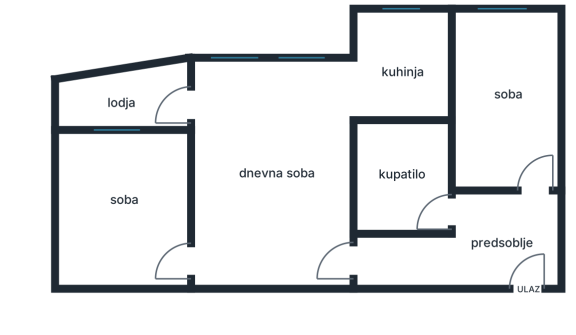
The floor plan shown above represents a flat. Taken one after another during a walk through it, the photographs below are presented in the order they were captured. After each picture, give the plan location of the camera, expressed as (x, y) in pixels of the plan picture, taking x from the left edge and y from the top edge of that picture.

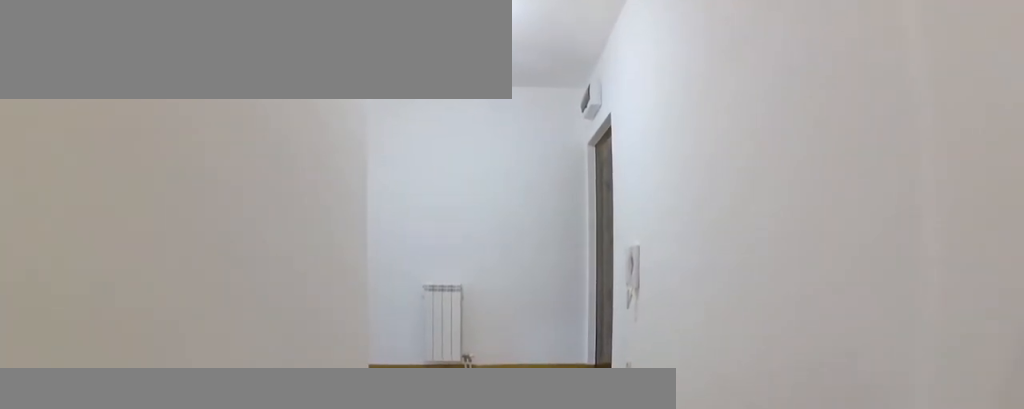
(368, 261)
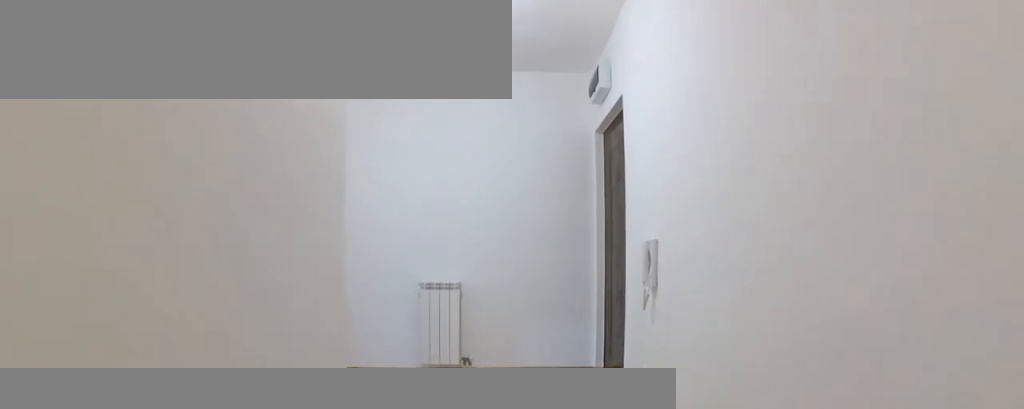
(386, 261)
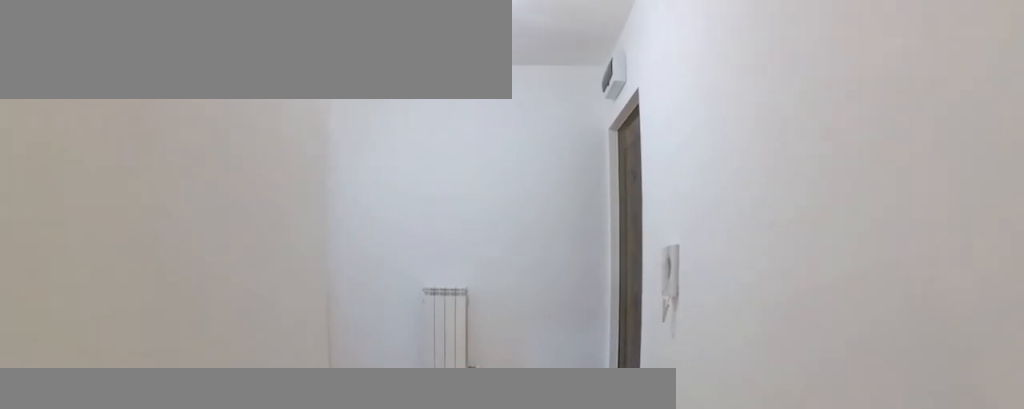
(394, 261)
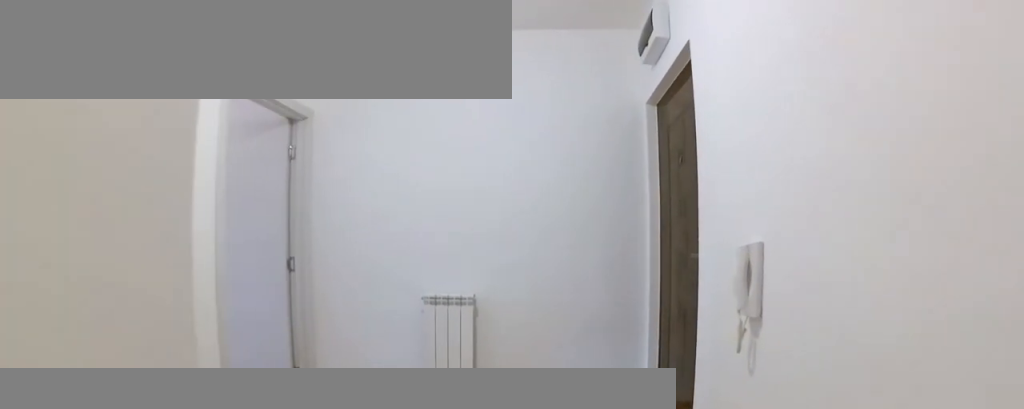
(421, 261)
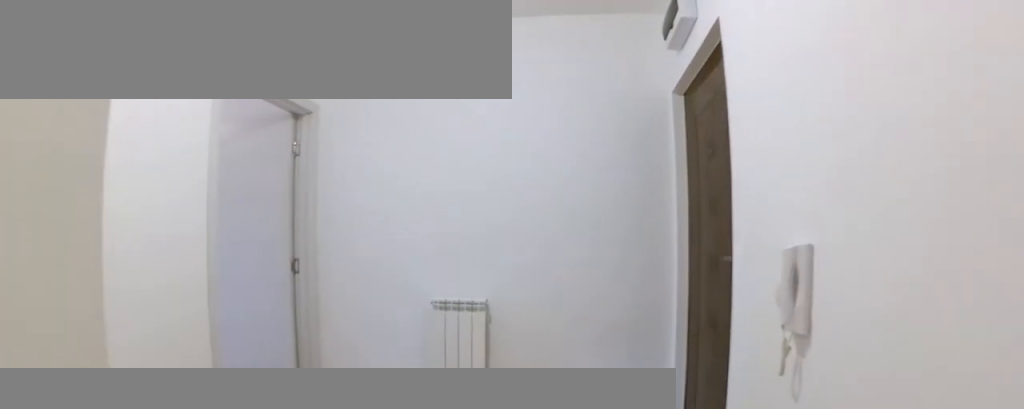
(429, 261)
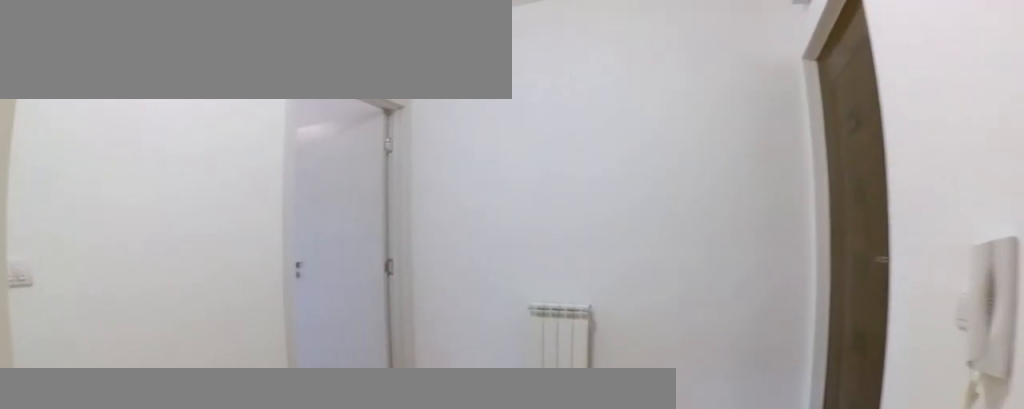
(445, 262)
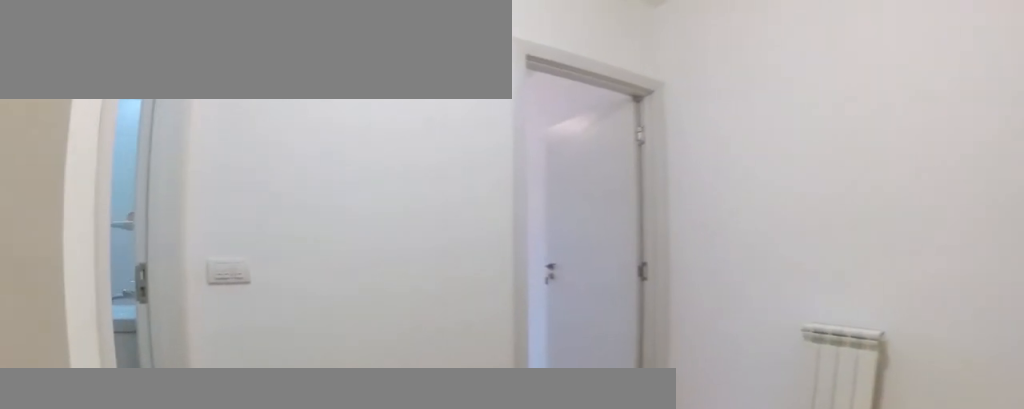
(458, 261)
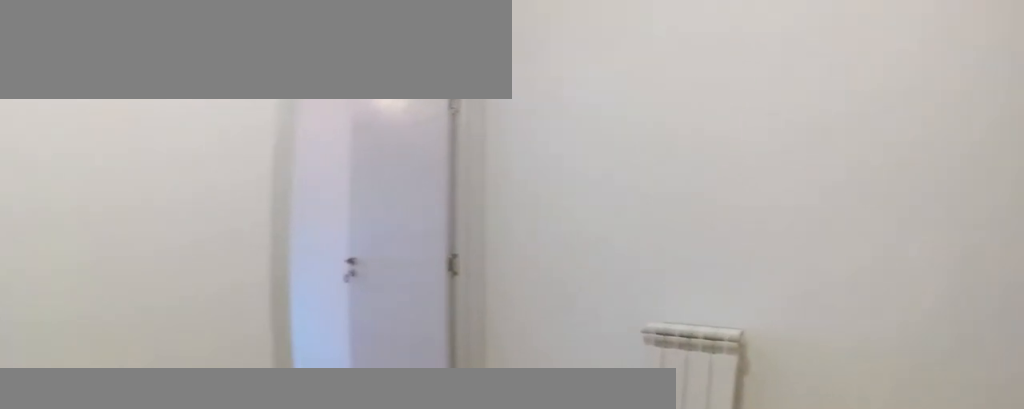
(474, 261)
